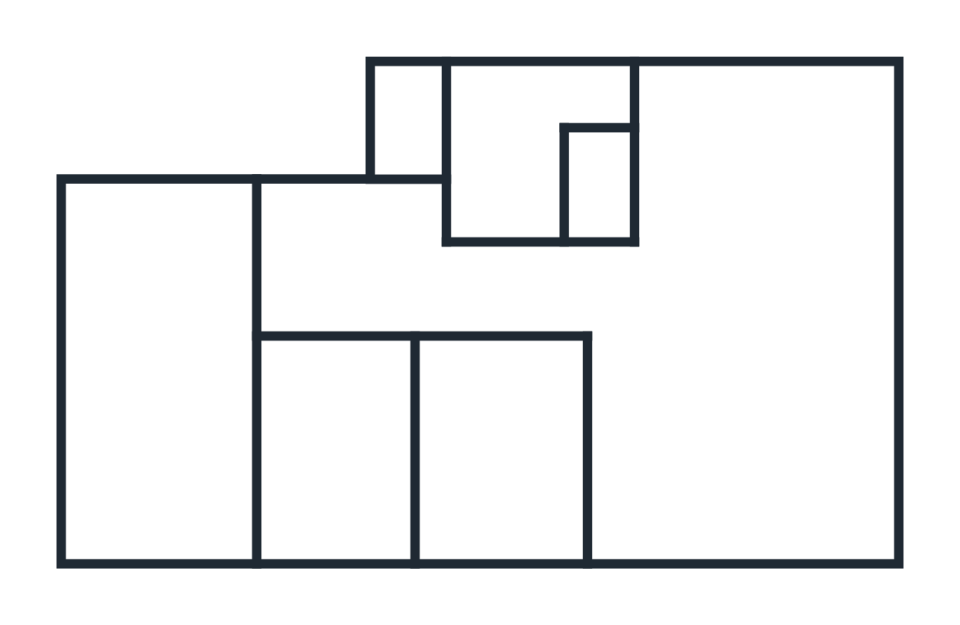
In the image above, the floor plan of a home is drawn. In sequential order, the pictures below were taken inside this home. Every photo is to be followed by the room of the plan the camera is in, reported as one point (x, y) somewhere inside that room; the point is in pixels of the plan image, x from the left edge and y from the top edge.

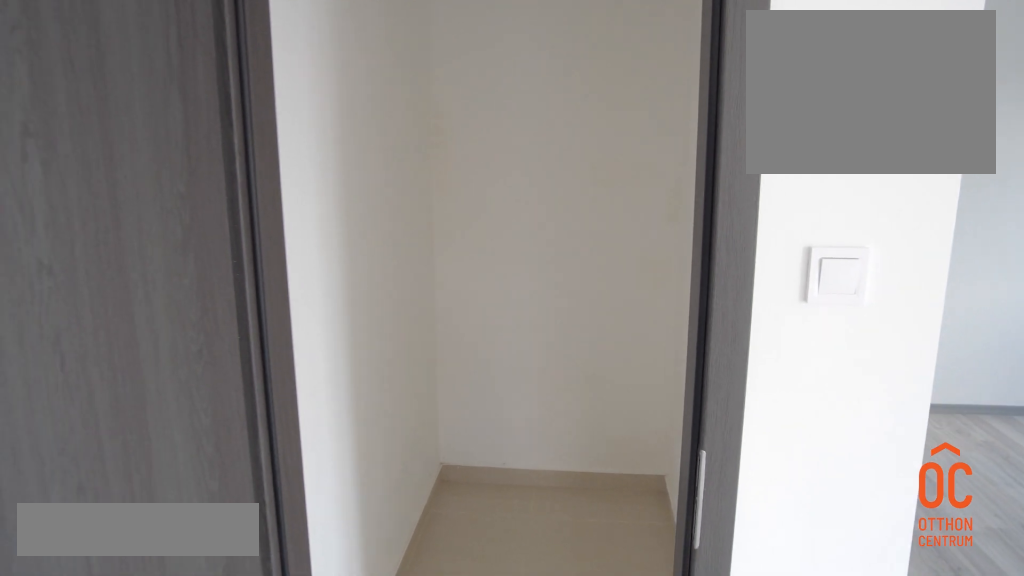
(601, 185)
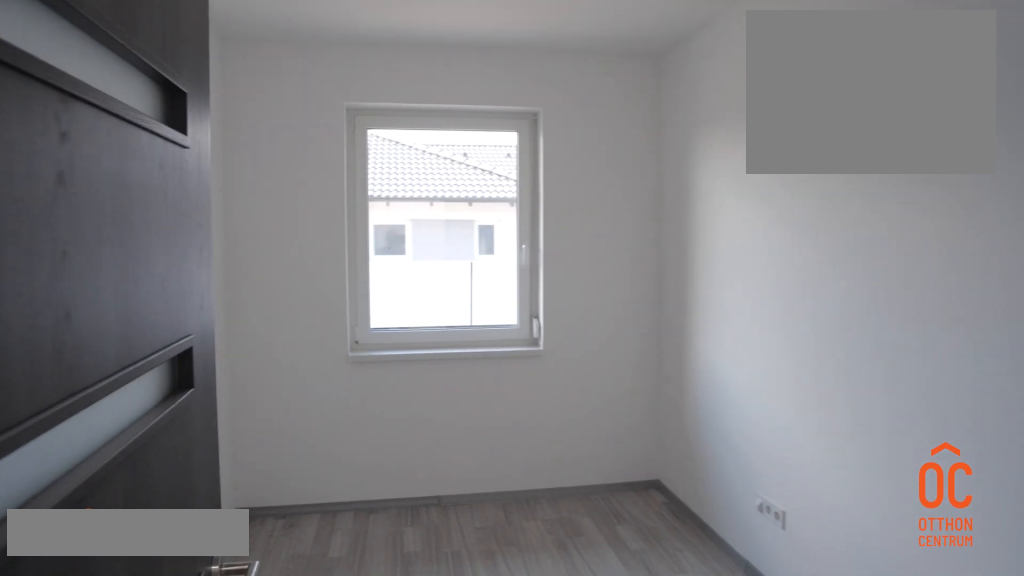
(332, 457)
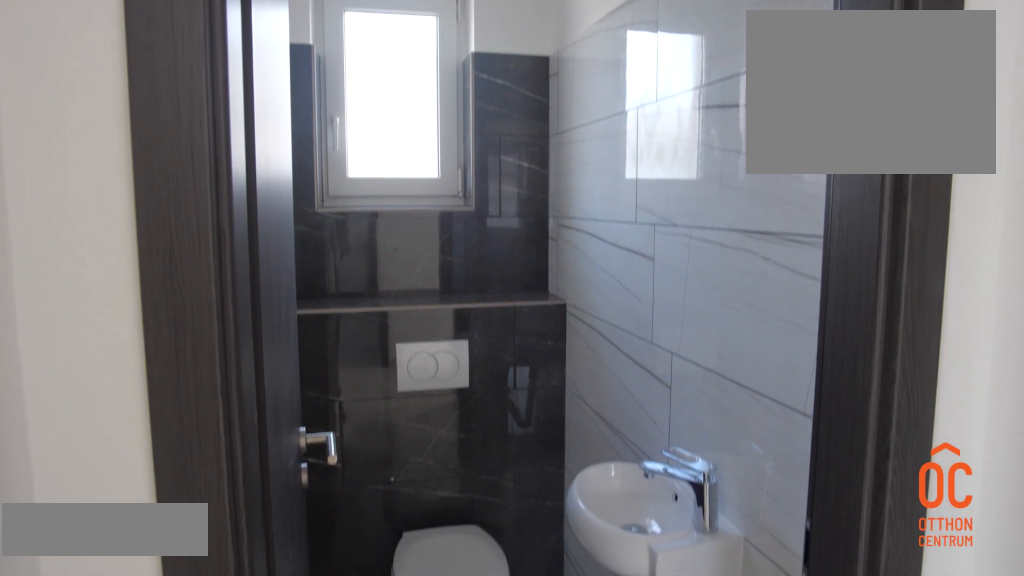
(409, 125)
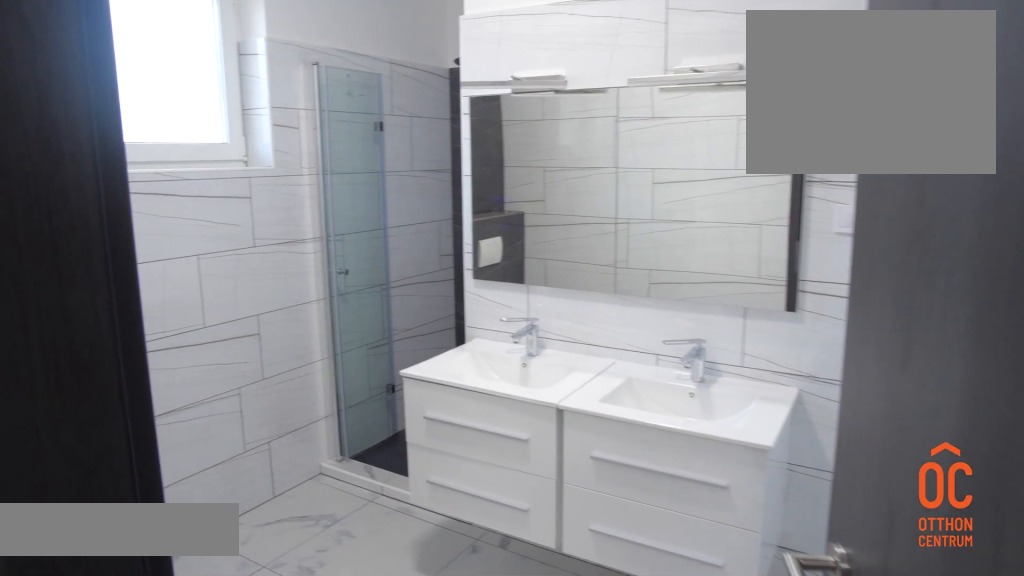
(501, 125)
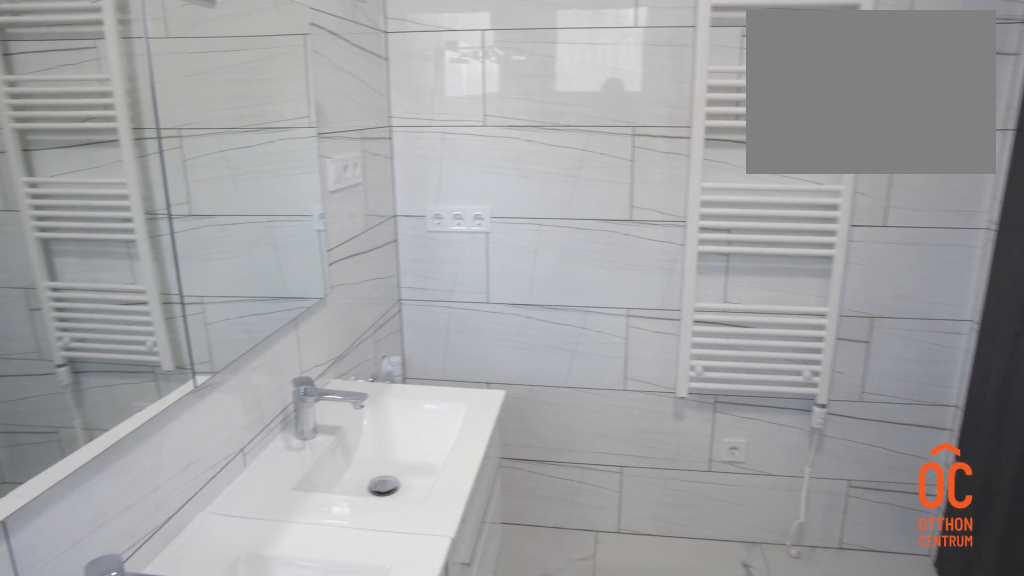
(501, 125)
